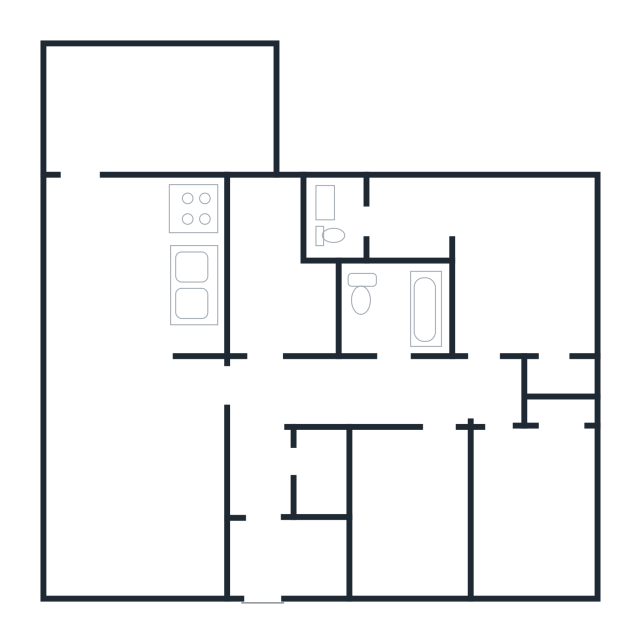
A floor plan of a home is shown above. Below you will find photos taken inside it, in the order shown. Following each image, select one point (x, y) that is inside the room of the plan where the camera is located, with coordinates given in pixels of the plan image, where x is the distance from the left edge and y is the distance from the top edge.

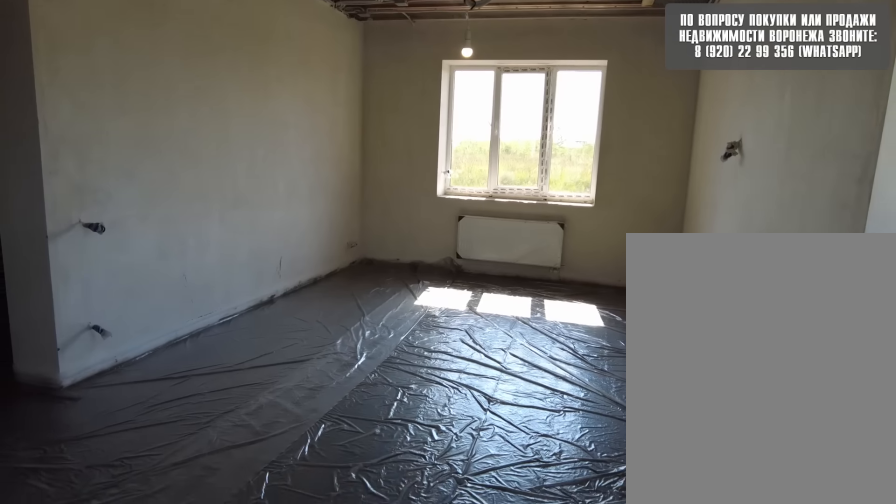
(109, 273)
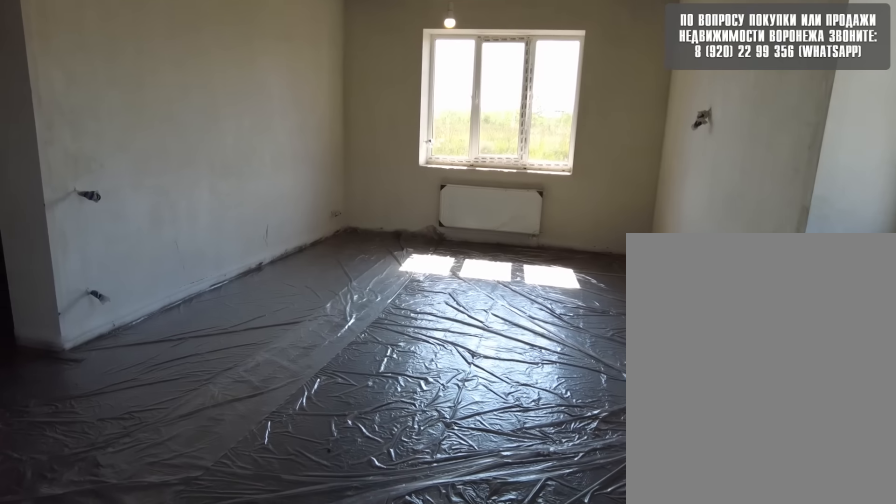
(109, 255)
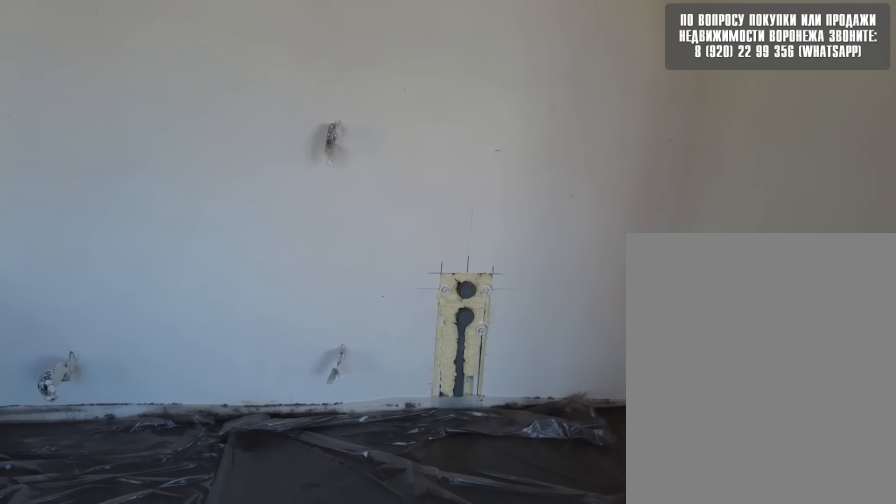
(110, 231)
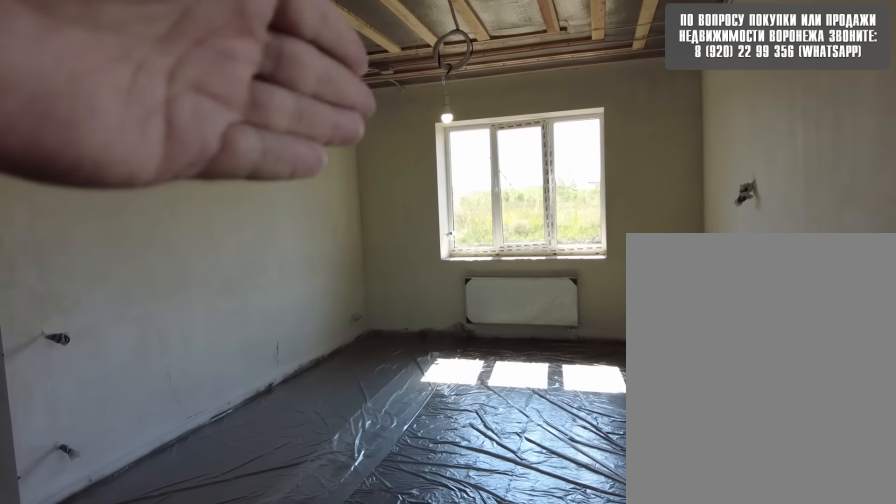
(109, 231)
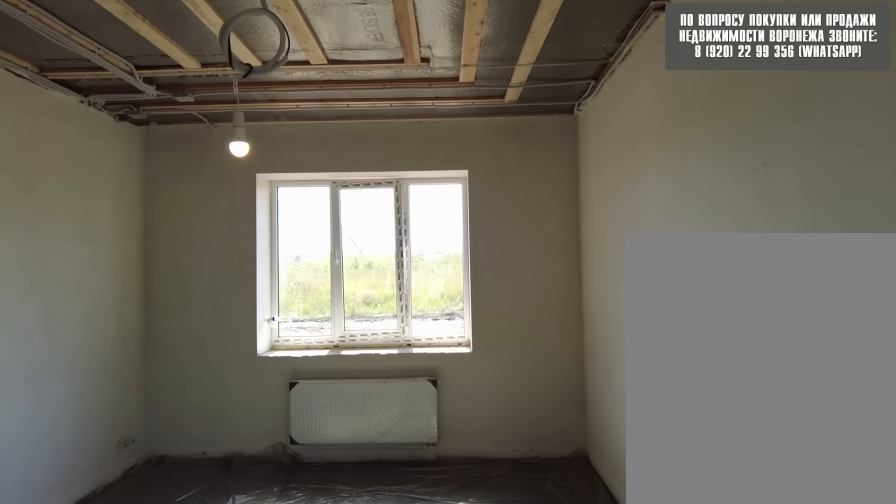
(110, 231)
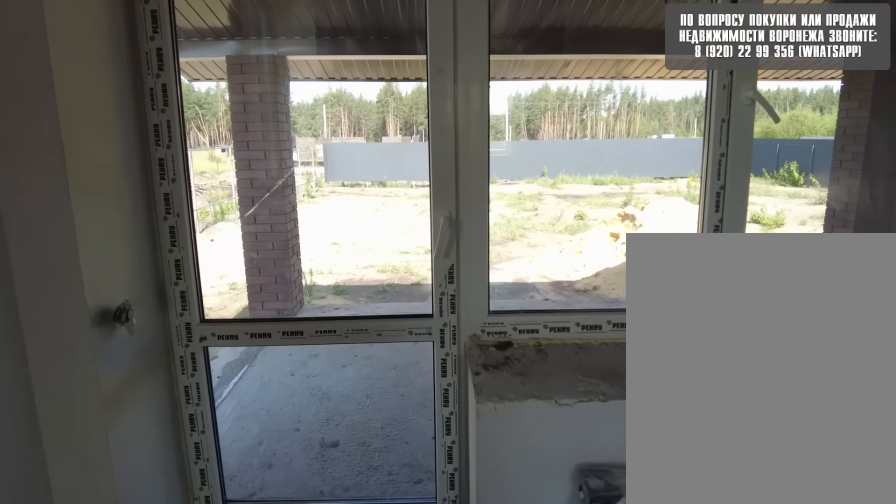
(112, 223)
